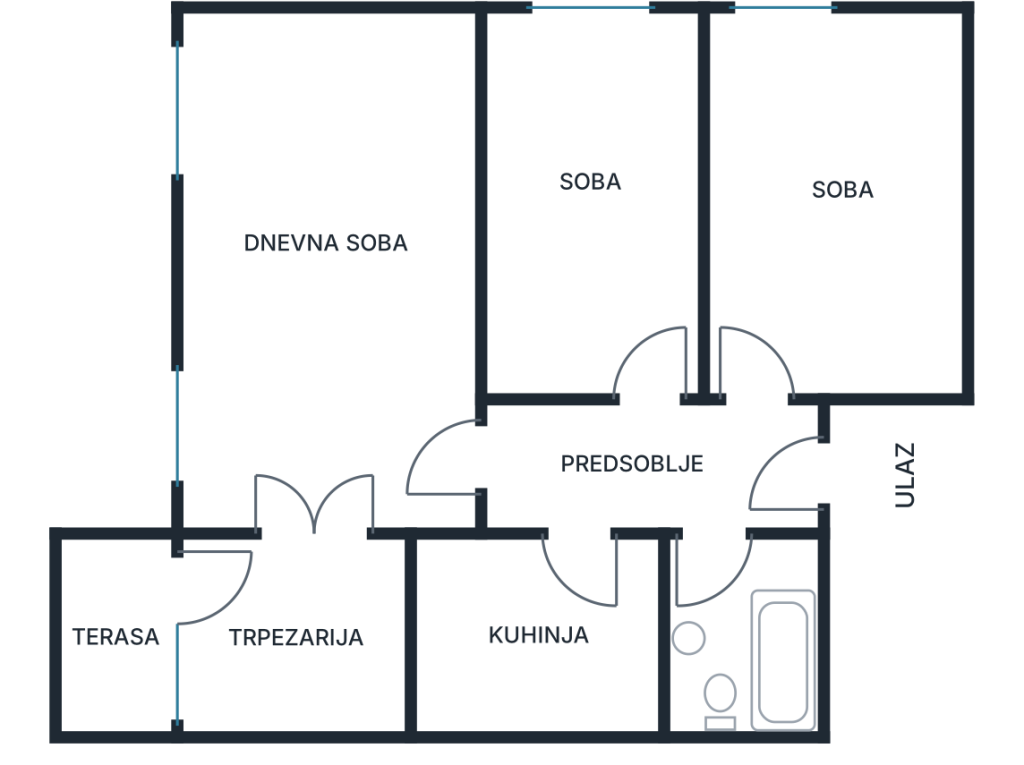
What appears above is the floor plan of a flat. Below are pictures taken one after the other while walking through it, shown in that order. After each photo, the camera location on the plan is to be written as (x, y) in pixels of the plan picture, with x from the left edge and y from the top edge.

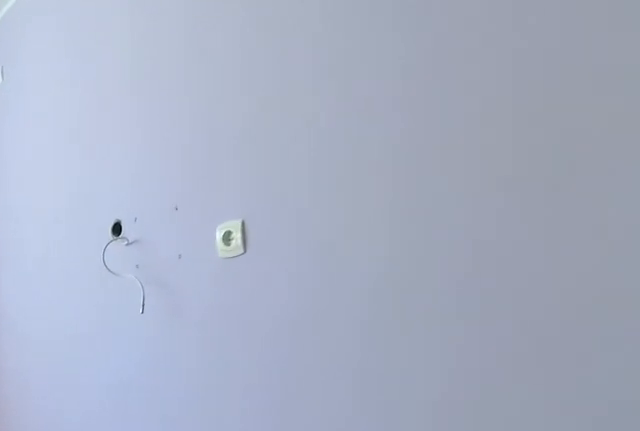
(875, 205)
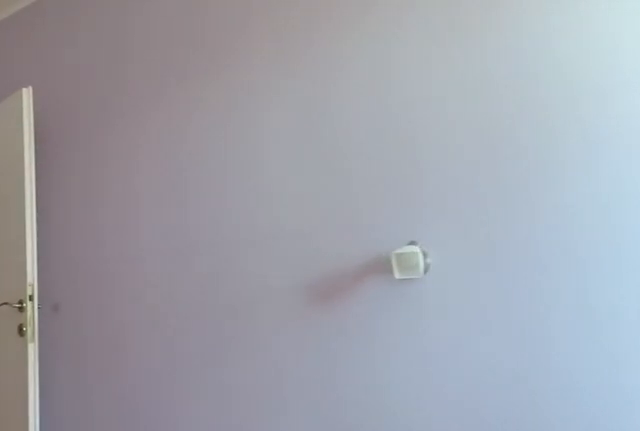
(912, 133)
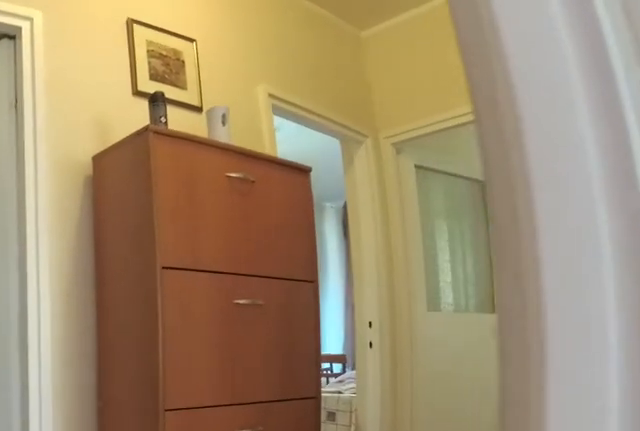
(799, 391)
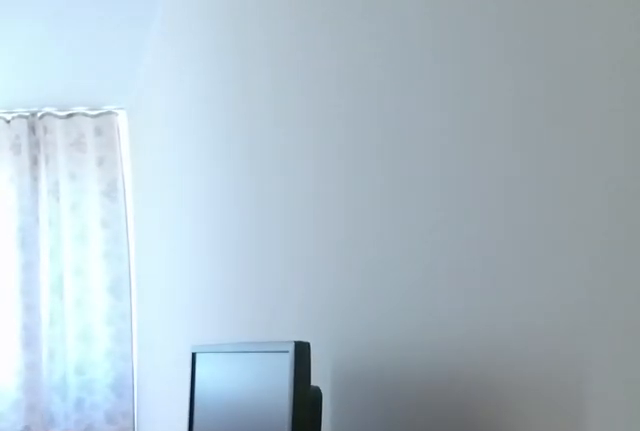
(640, 332)
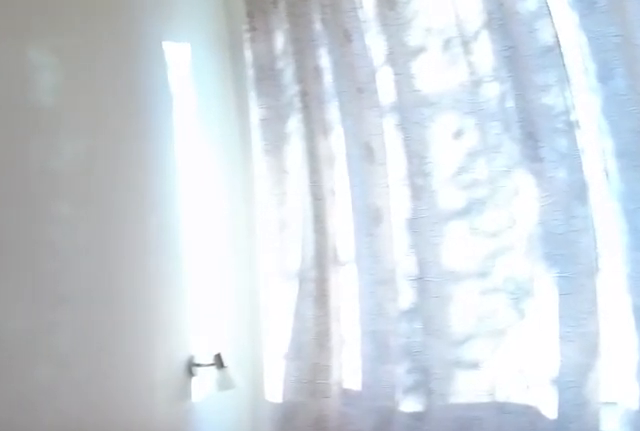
(645, 172)
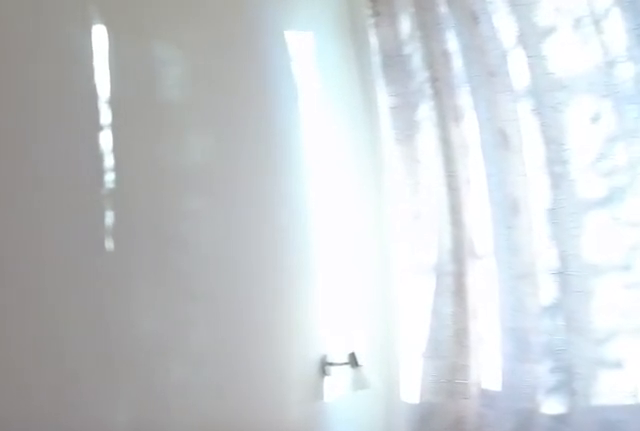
(646, 168)
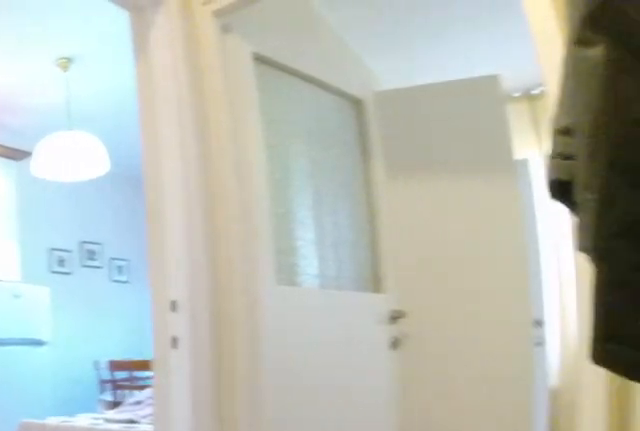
(670, 458)
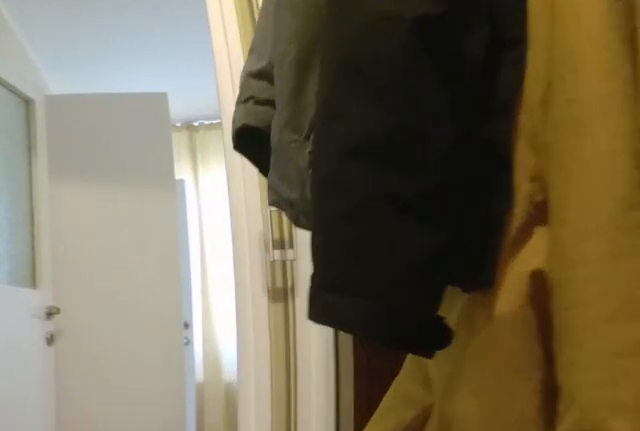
(651, 474)
